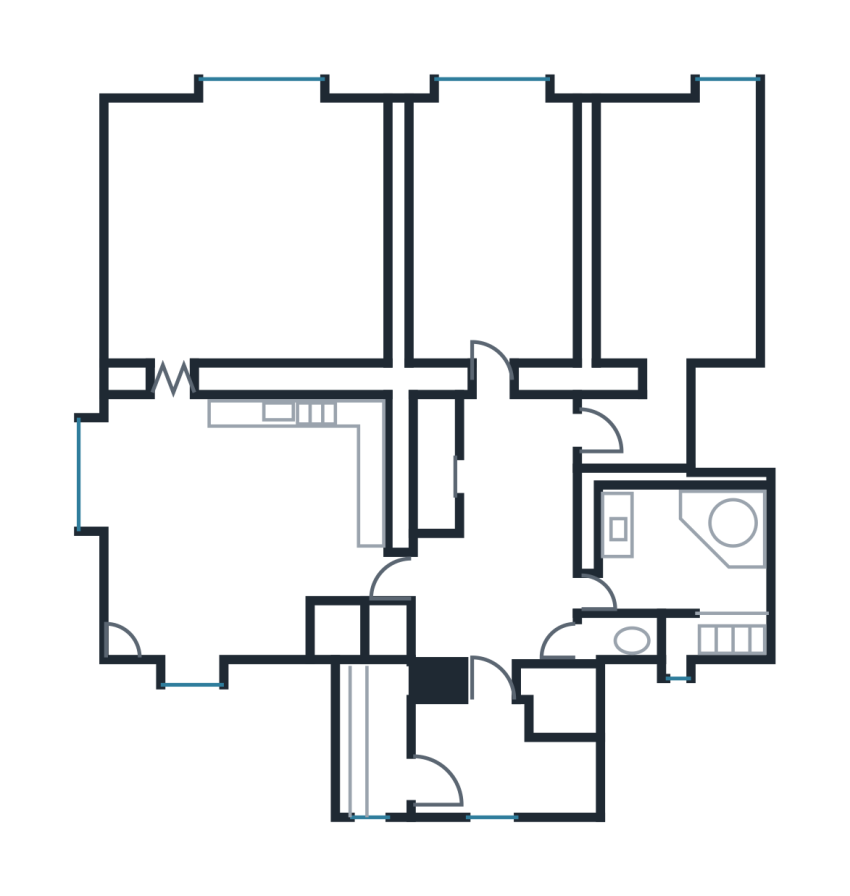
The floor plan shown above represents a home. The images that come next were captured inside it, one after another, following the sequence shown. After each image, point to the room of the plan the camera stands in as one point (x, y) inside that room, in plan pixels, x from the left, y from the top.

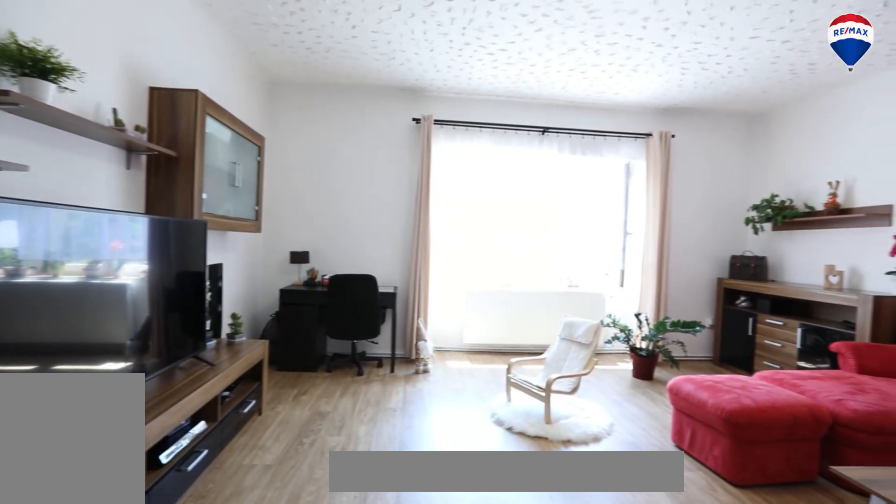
(269, 240)
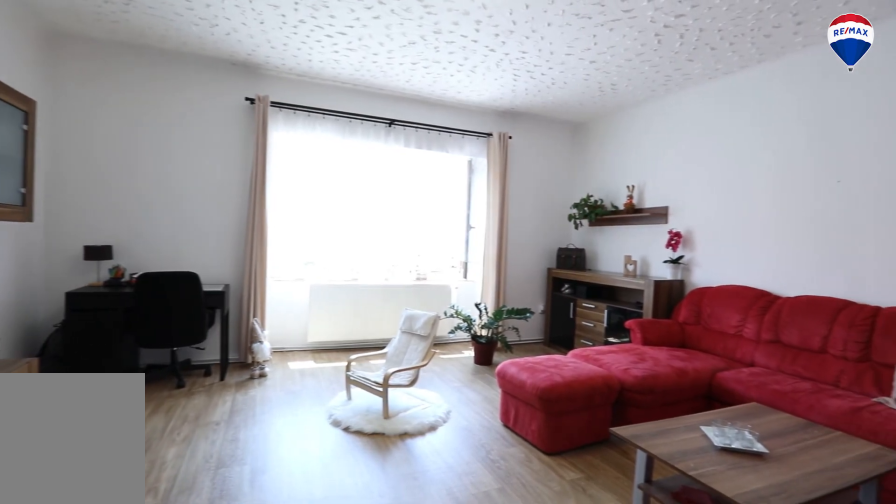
(269, 240)
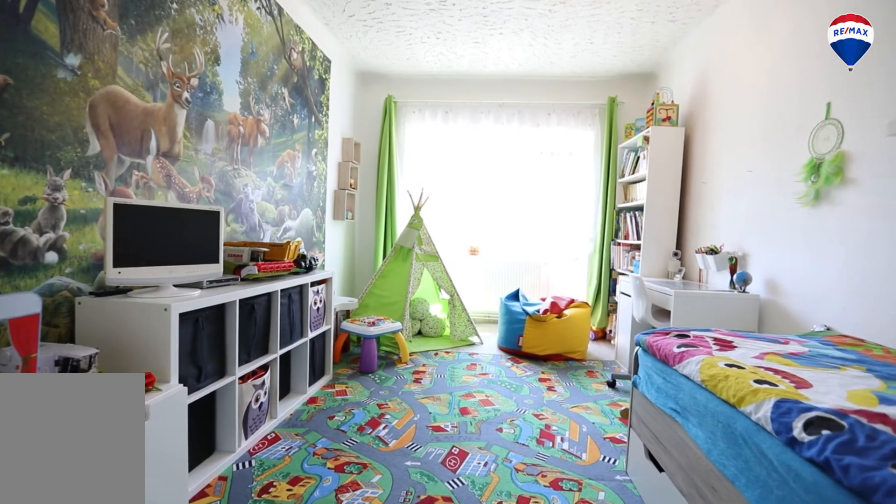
(495, 240)
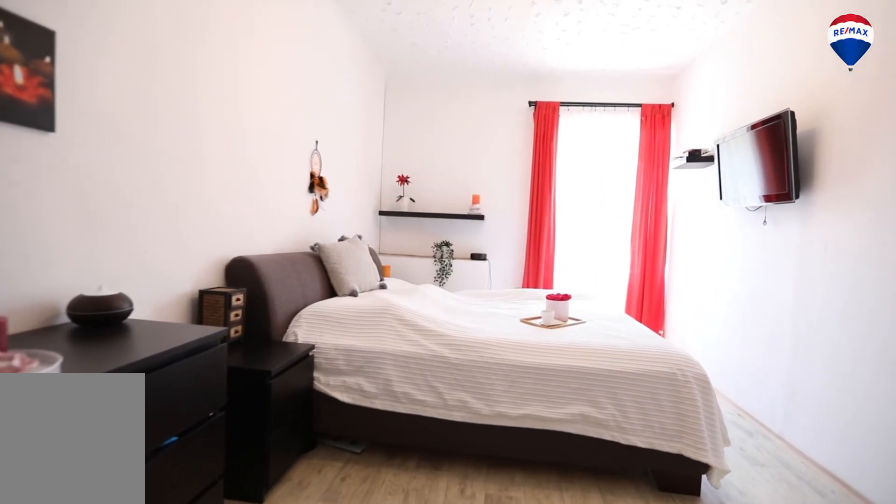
(668, 240)
